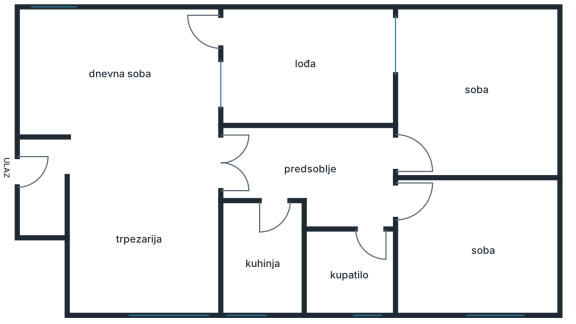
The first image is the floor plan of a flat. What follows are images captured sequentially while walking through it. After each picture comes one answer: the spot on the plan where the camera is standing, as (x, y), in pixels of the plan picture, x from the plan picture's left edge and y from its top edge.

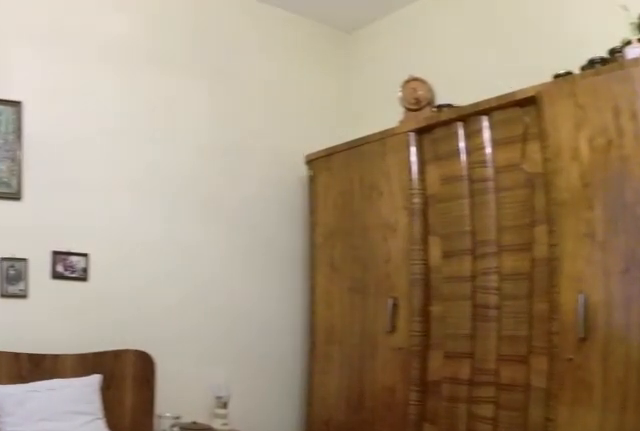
(488, 162)
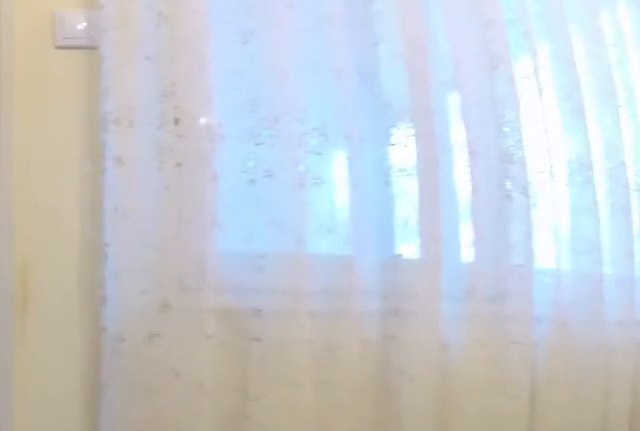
(489, 151)
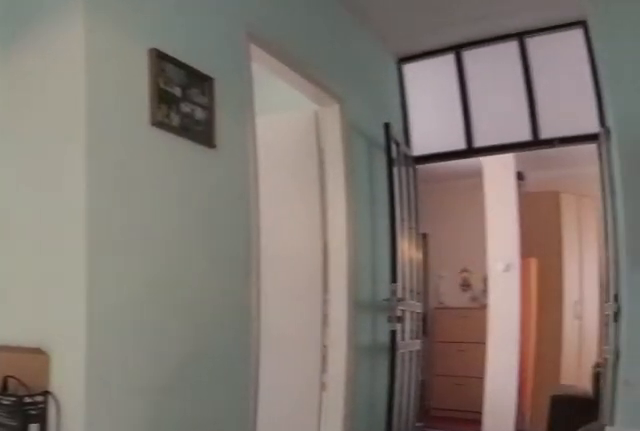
(359, 166)
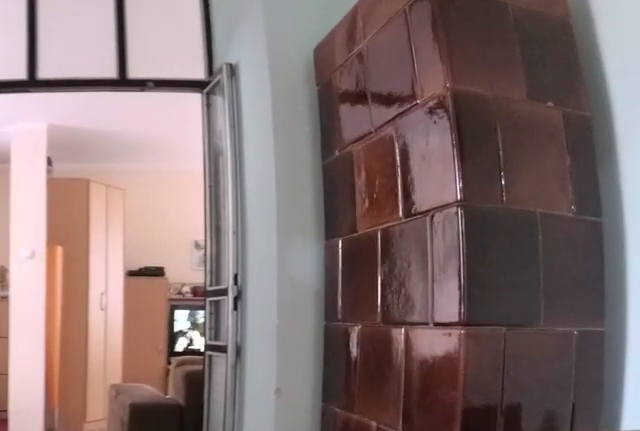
(308, 166)
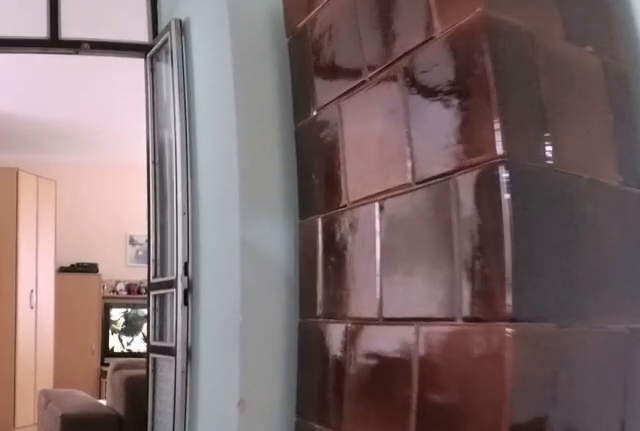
(294, 164)
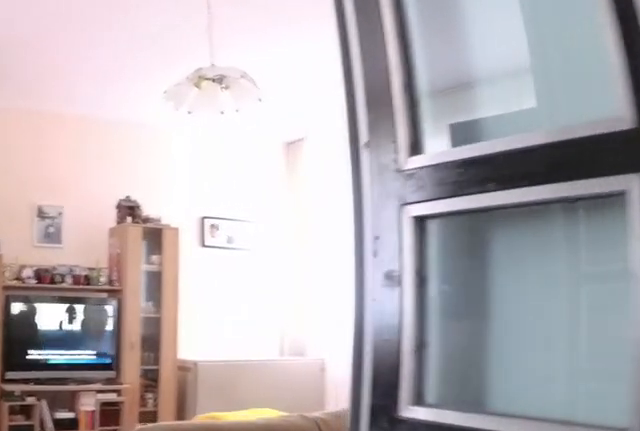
(233, 160)
